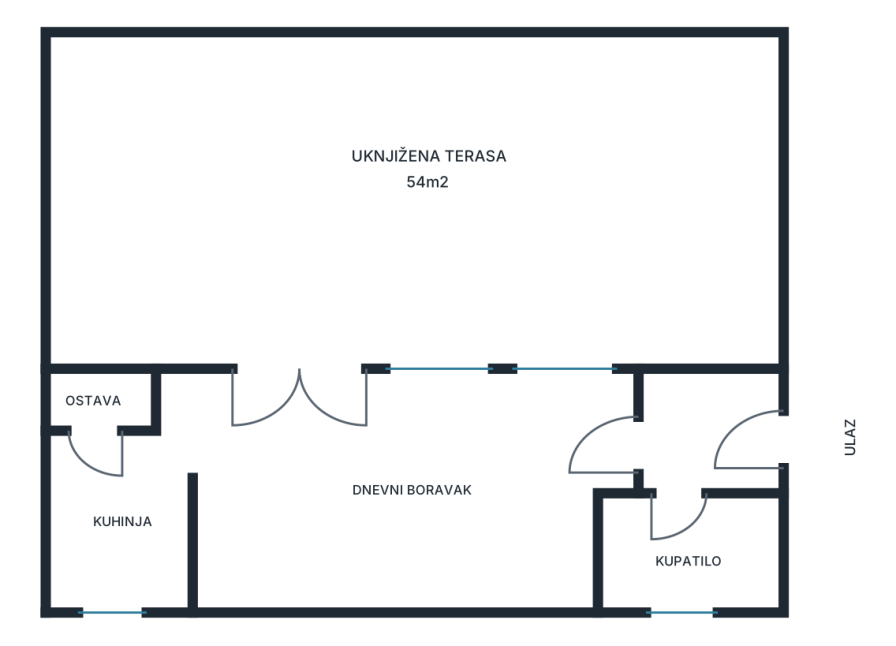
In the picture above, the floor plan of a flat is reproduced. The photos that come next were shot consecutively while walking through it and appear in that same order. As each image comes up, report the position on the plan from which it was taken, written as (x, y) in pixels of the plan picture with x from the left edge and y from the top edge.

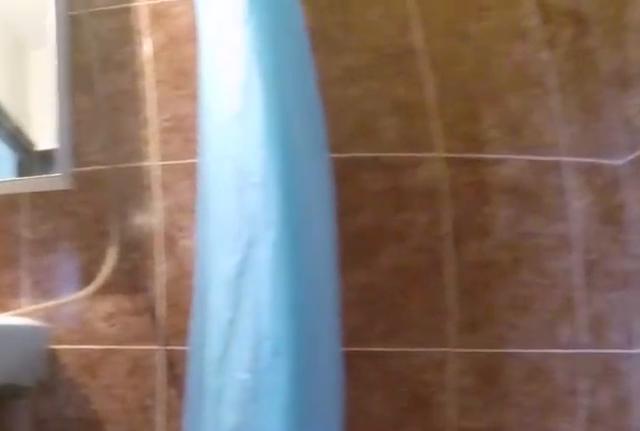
(622, 538)
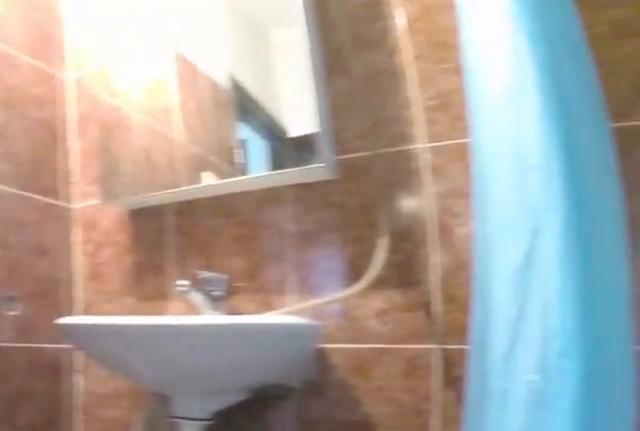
(626, 544)
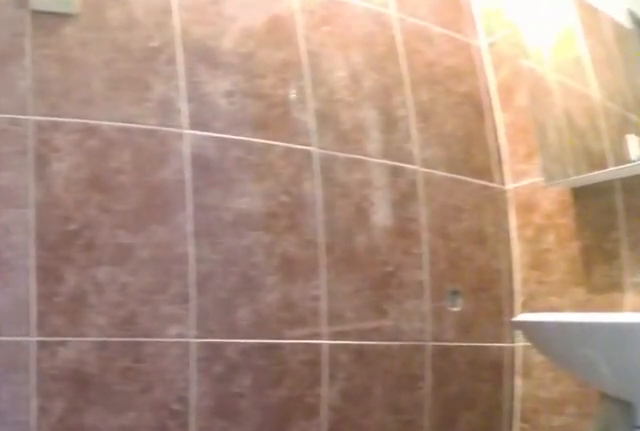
(639, 551)
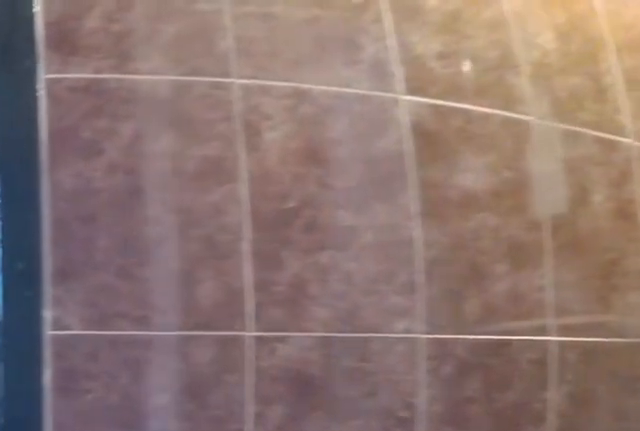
(646, 553)
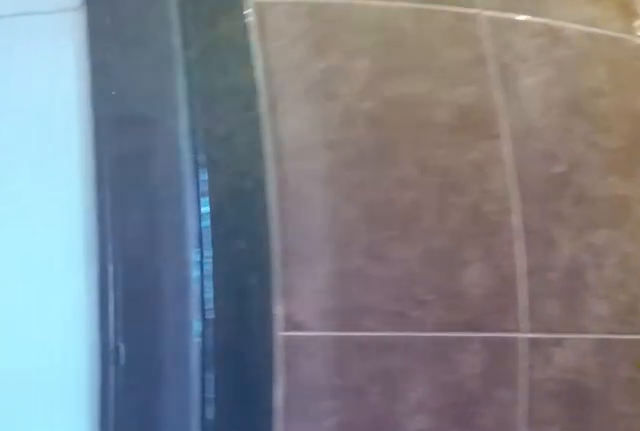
(652, 546)
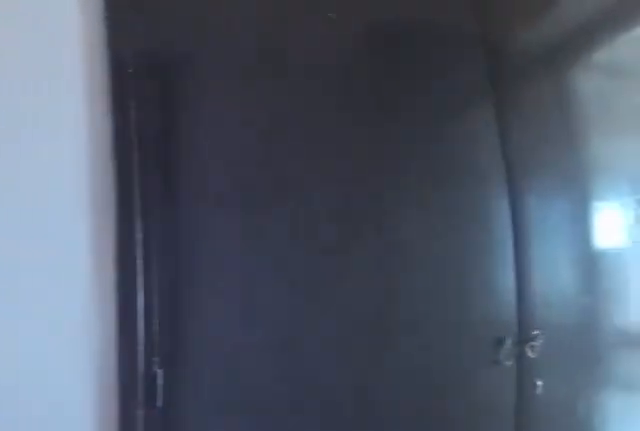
(675, 474)
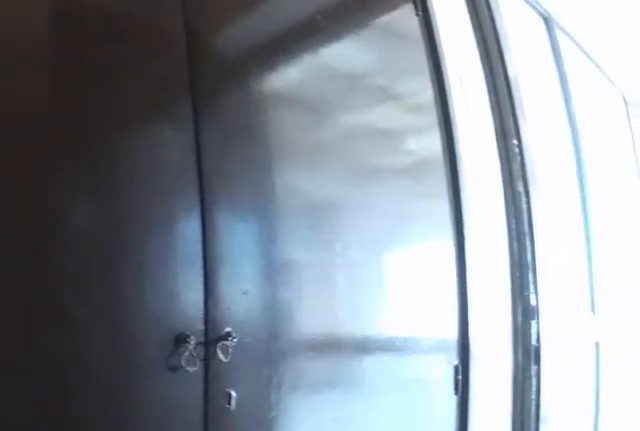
(657, 467)
